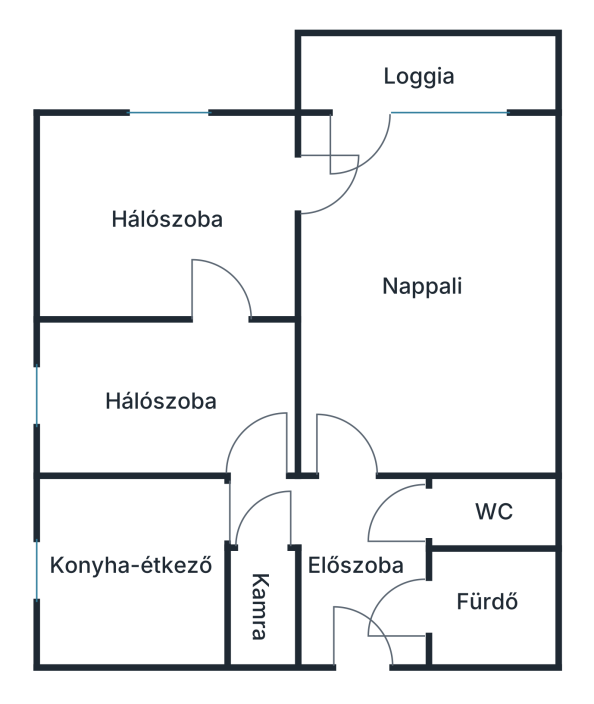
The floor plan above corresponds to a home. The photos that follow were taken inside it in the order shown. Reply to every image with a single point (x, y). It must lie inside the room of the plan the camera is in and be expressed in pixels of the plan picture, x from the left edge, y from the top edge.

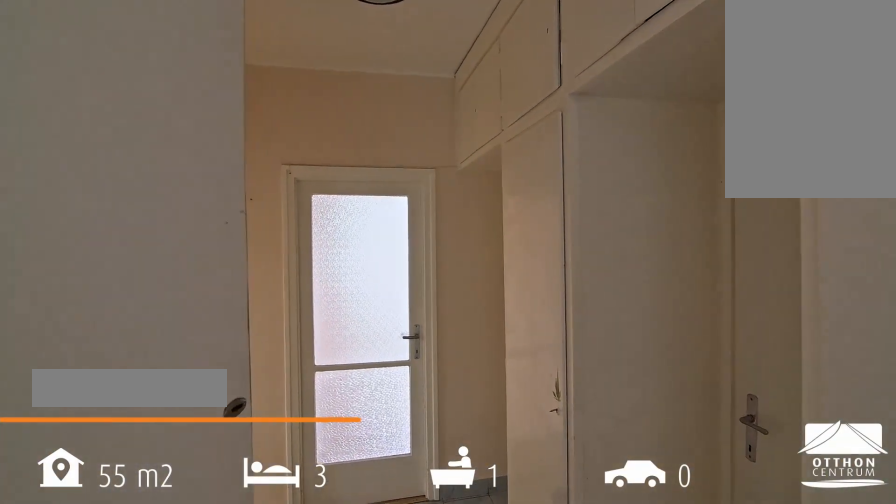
(360, 561)
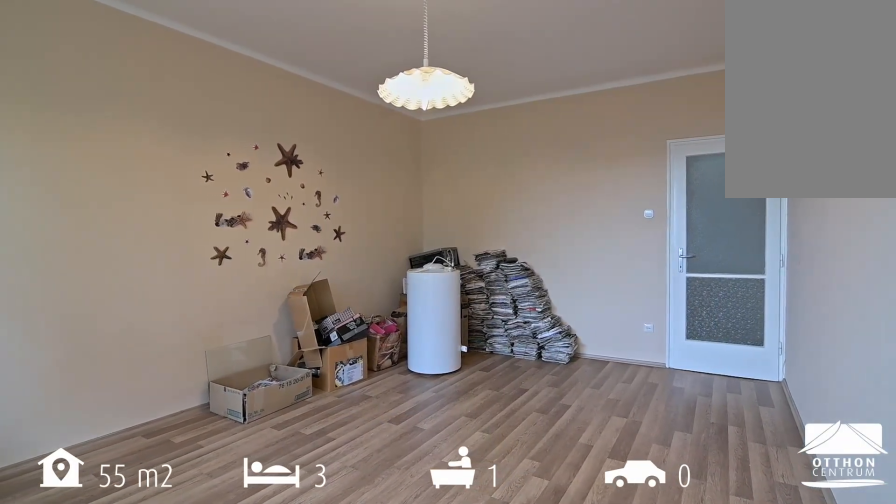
(425, 254)
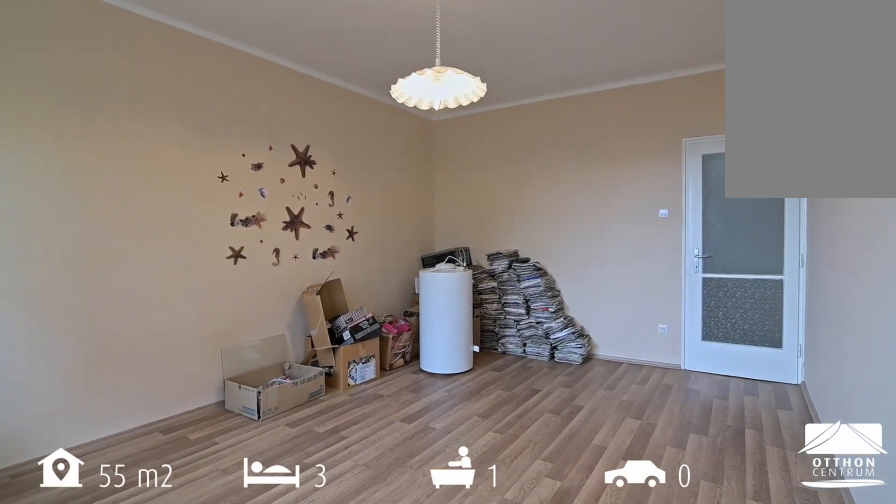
(425, 254)
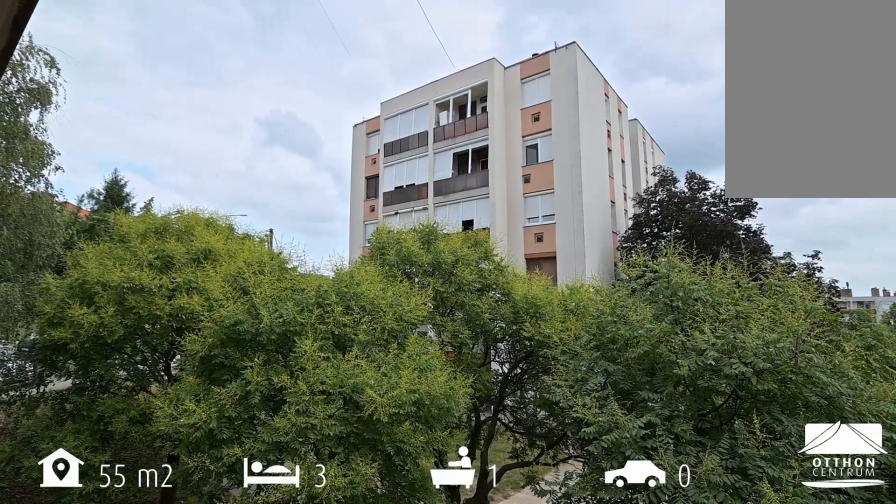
(452, 75)
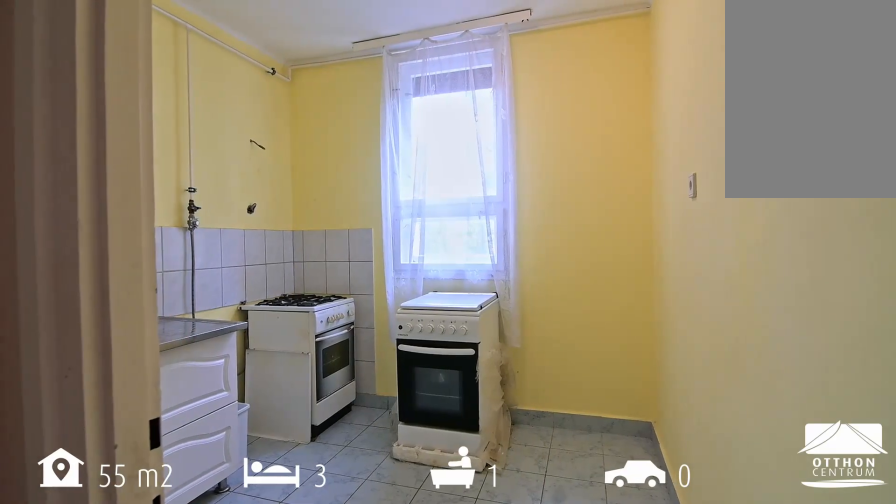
(143, 596)
